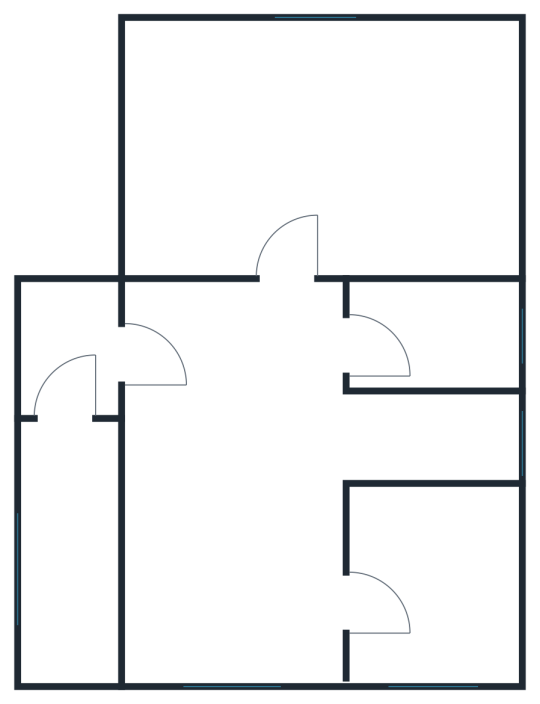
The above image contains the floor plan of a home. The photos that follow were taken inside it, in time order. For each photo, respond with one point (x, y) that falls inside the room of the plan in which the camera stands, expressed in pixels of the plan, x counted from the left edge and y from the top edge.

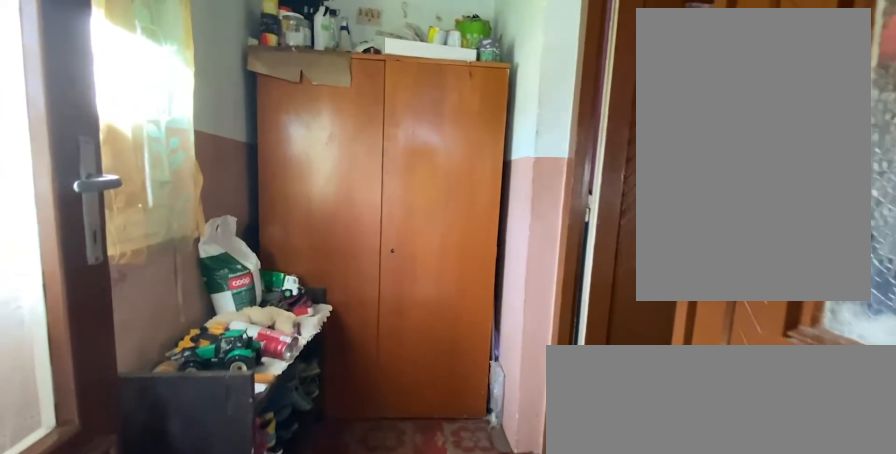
(74, 355)
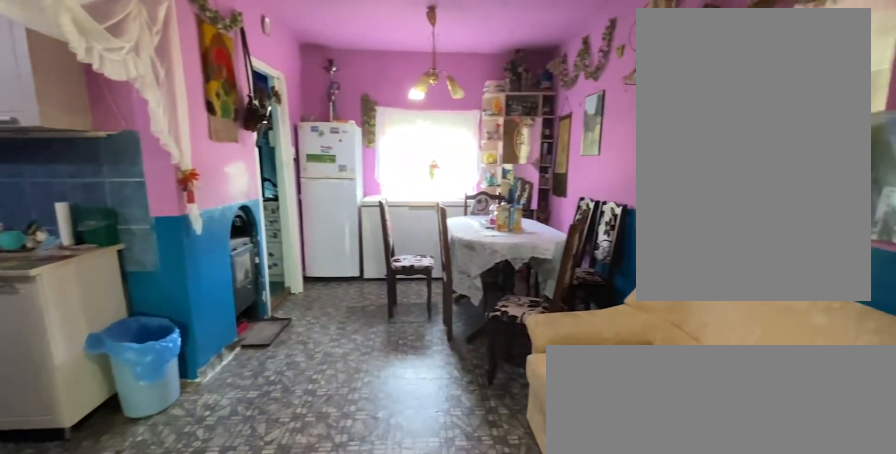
(239, 503)
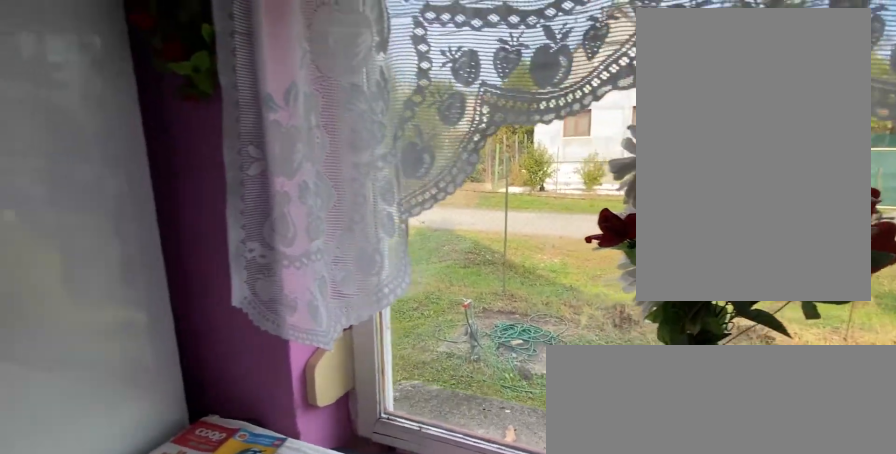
(240, 503)
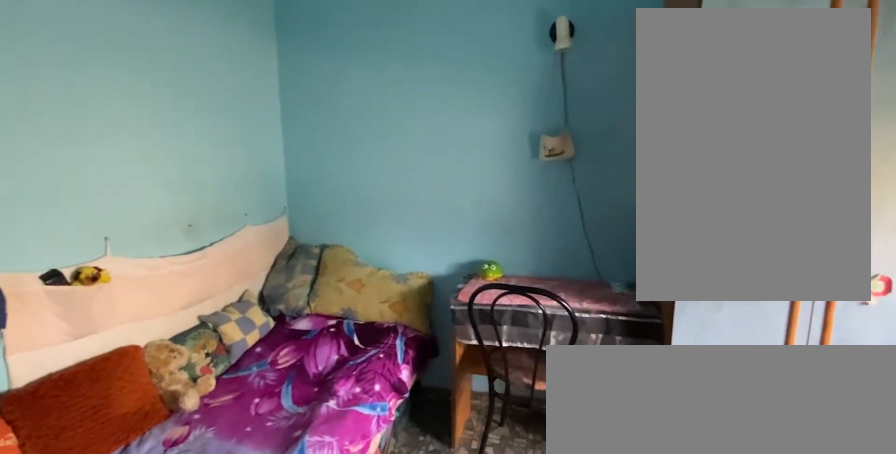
(431, 590)
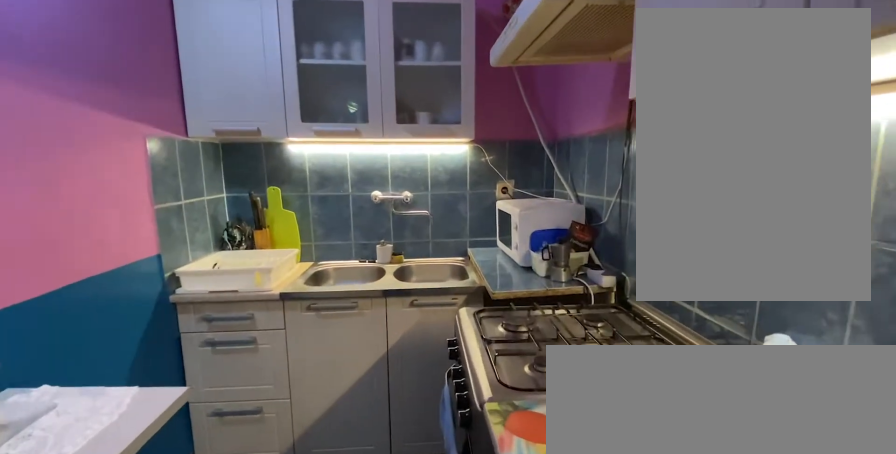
(431, 439)
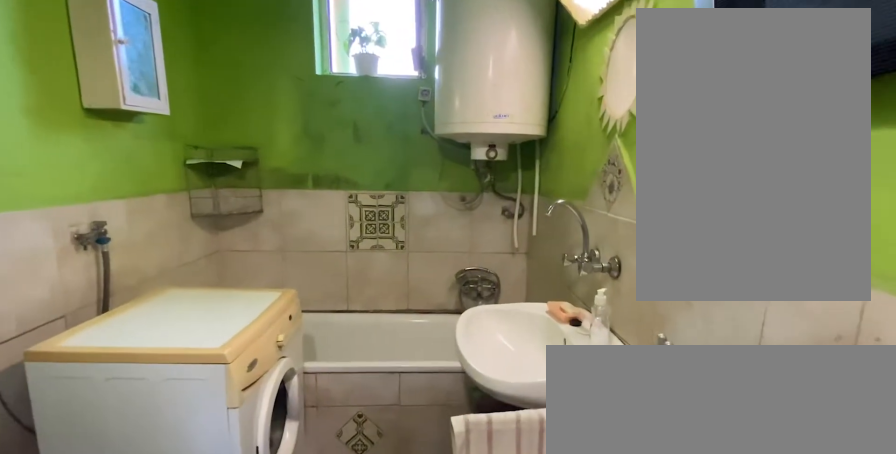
(431, 335)
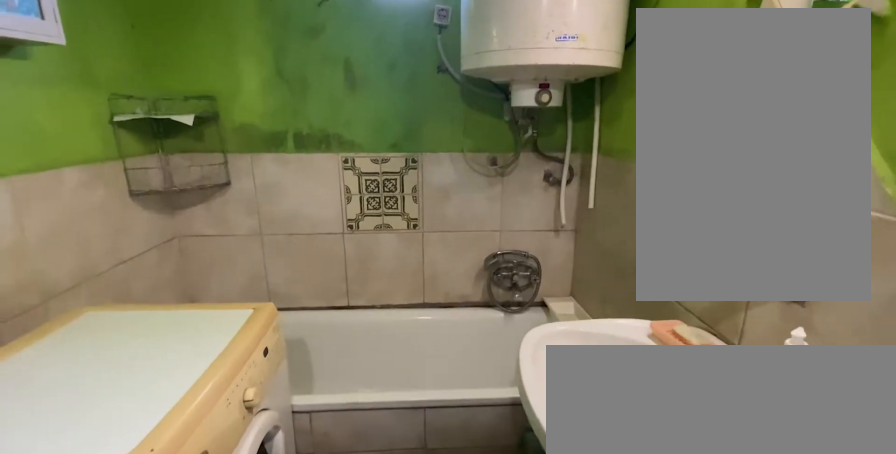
(431, 335)
